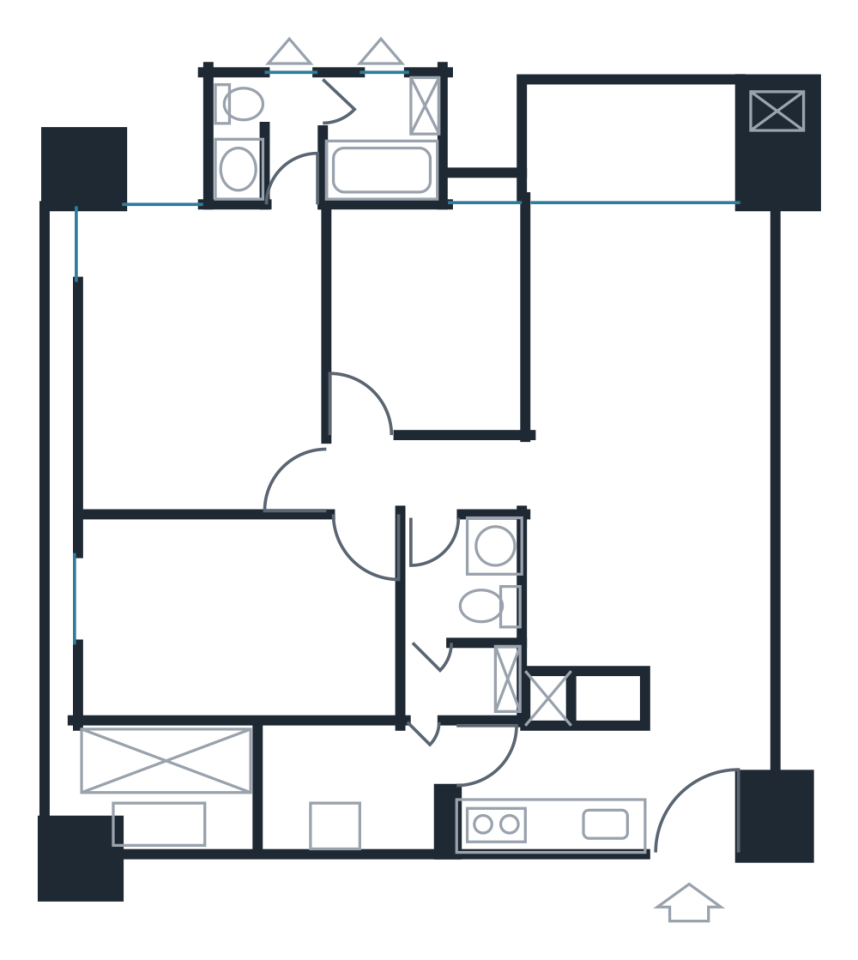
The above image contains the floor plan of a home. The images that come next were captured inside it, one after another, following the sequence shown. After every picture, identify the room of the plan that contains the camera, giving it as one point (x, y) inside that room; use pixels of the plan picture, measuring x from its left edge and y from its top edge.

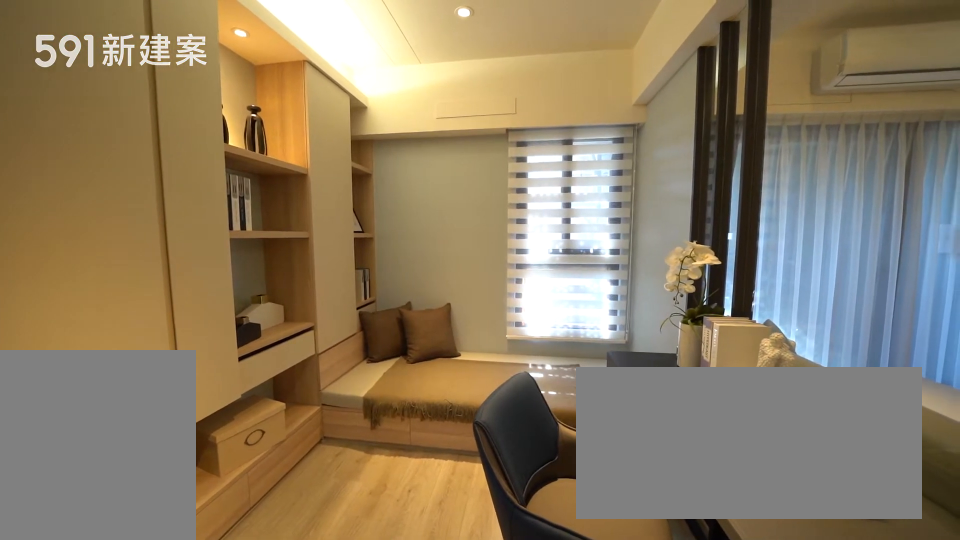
(421, 312)
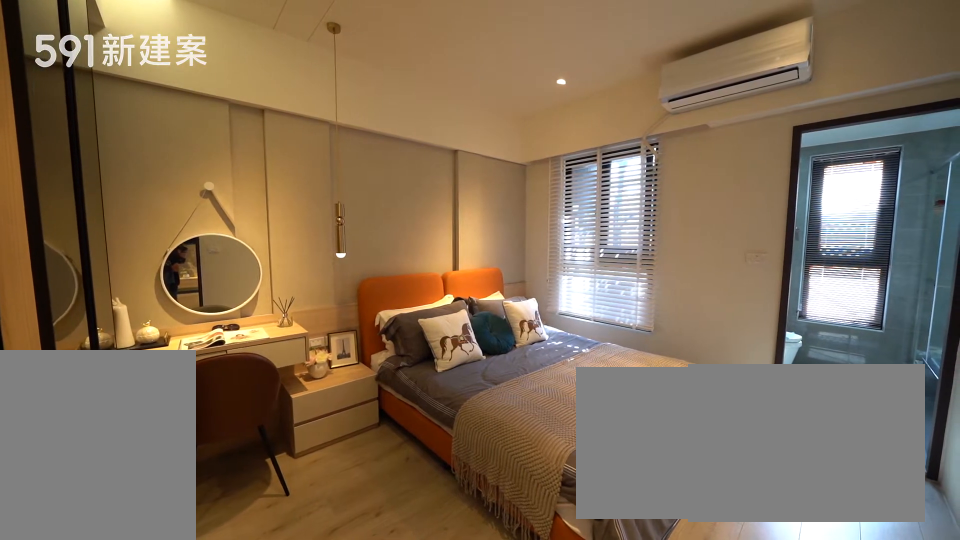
(197, 349)
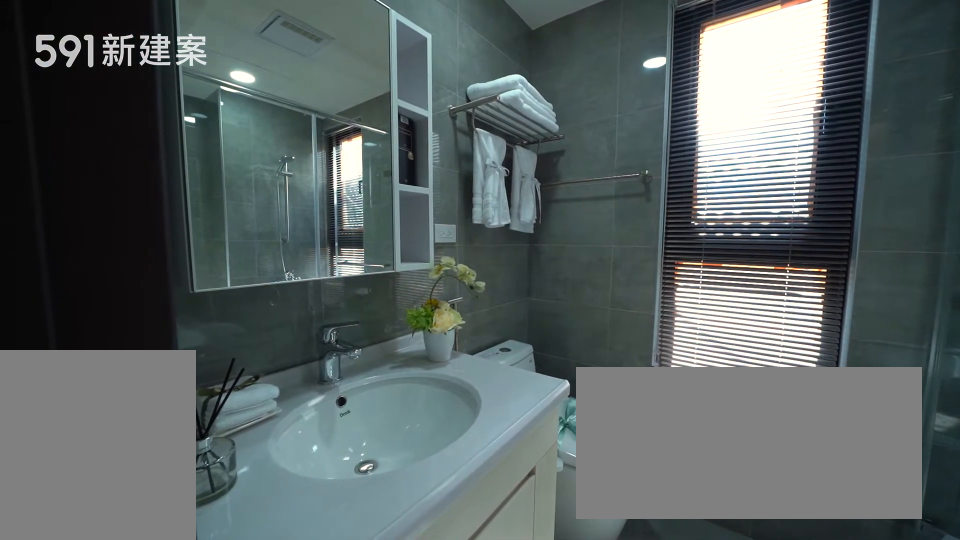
(325, 133)
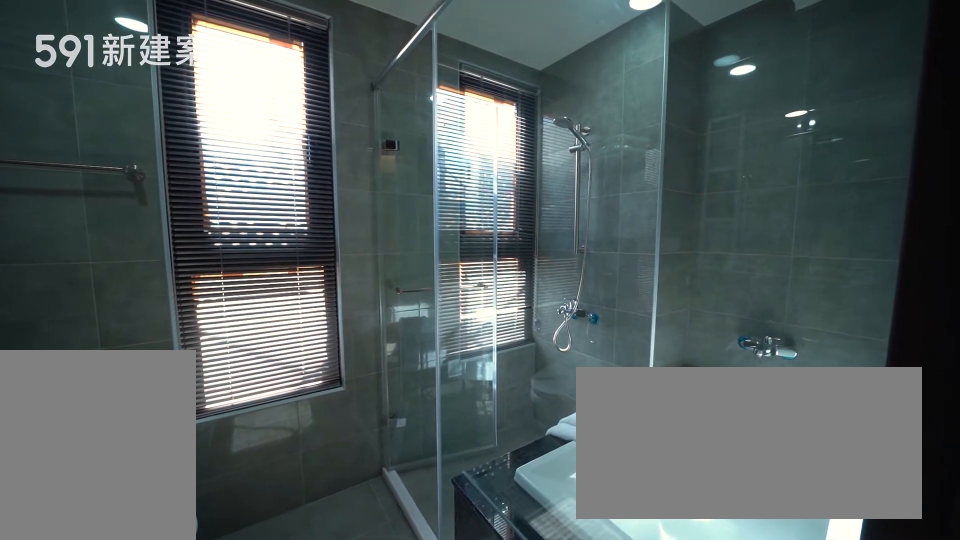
(325, 133)
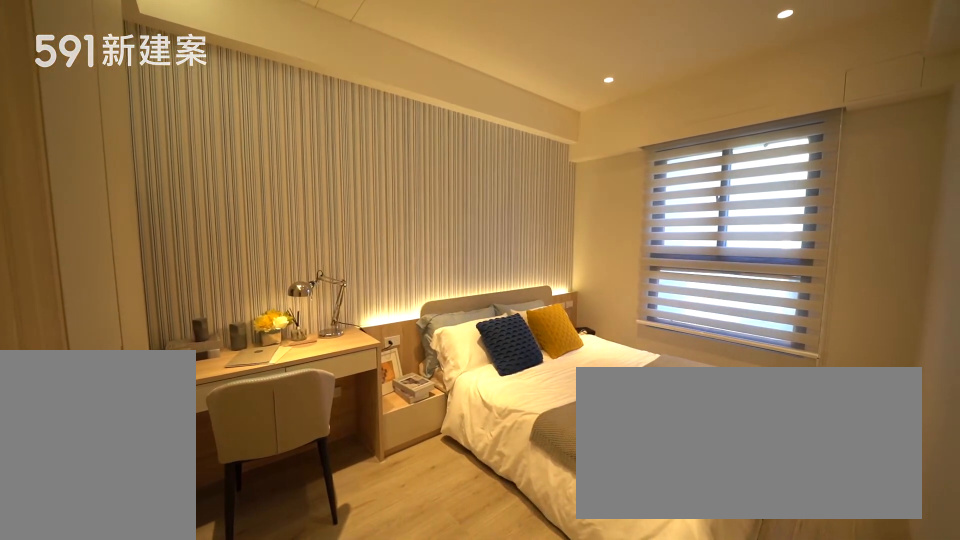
(238, 612)
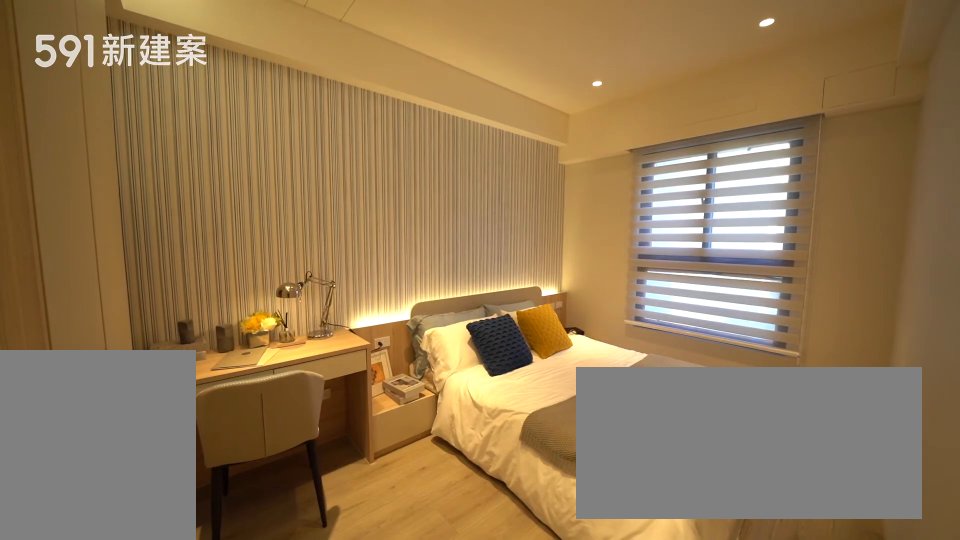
(238, 612)
